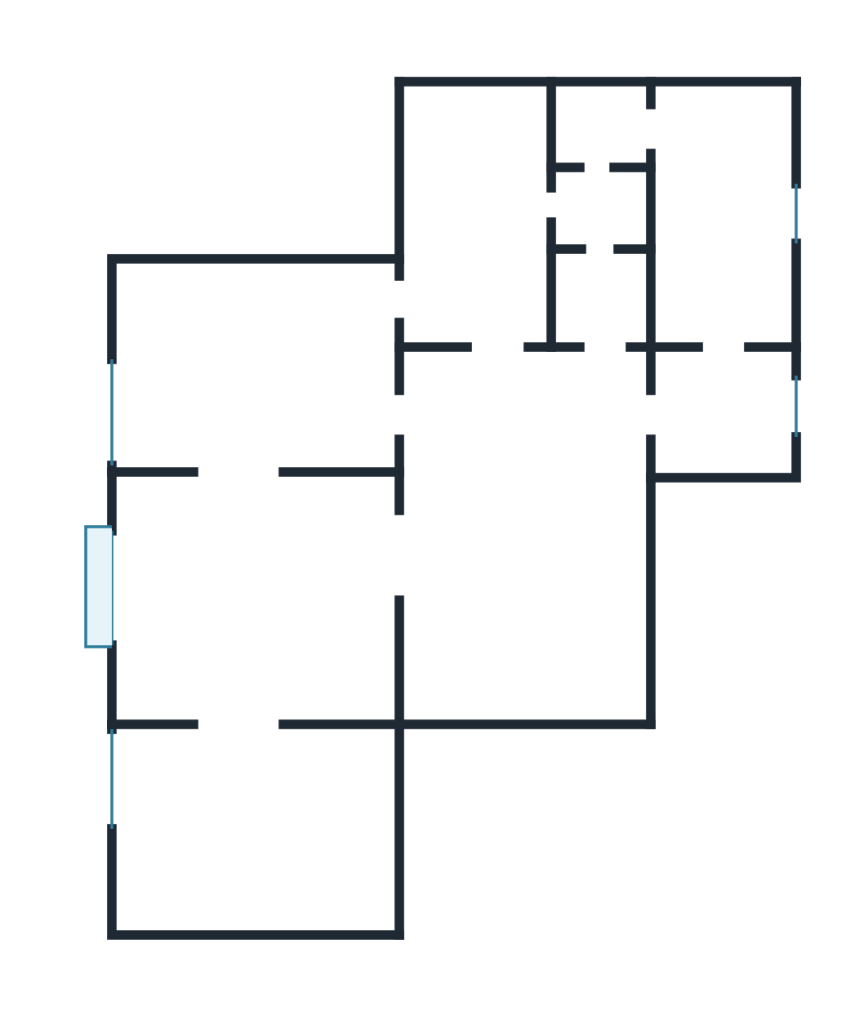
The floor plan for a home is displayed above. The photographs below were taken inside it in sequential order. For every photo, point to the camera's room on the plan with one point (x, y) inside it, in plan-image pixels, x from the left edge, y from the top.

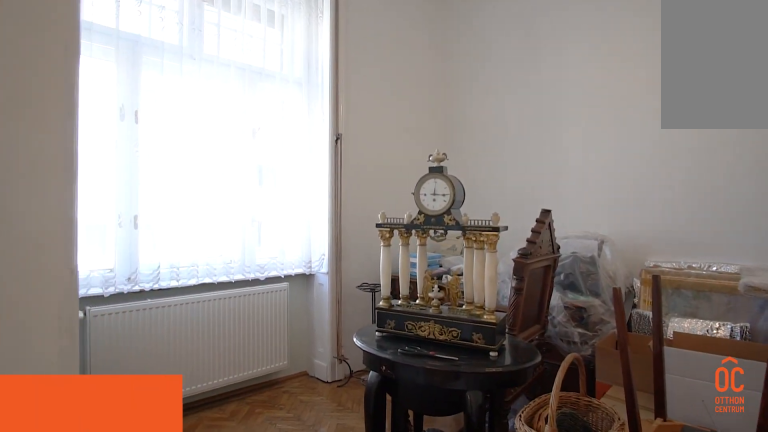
(257, 375)
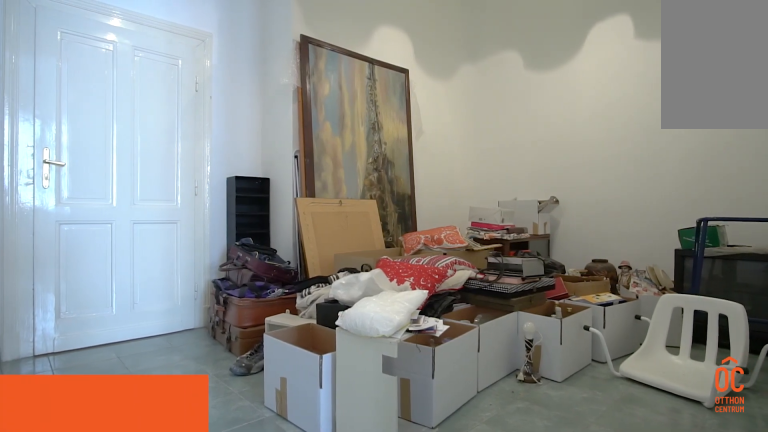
(526, 538)
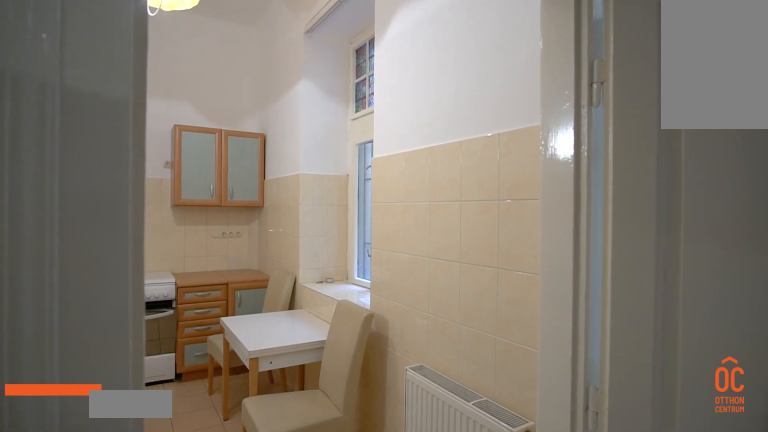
(721, 205)
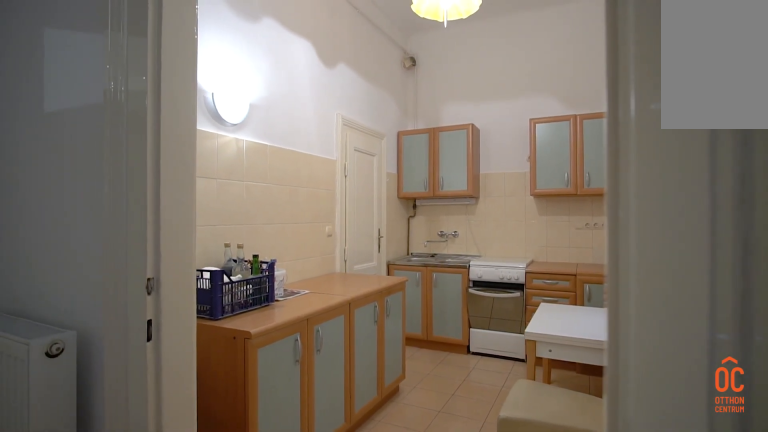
(721, 206)
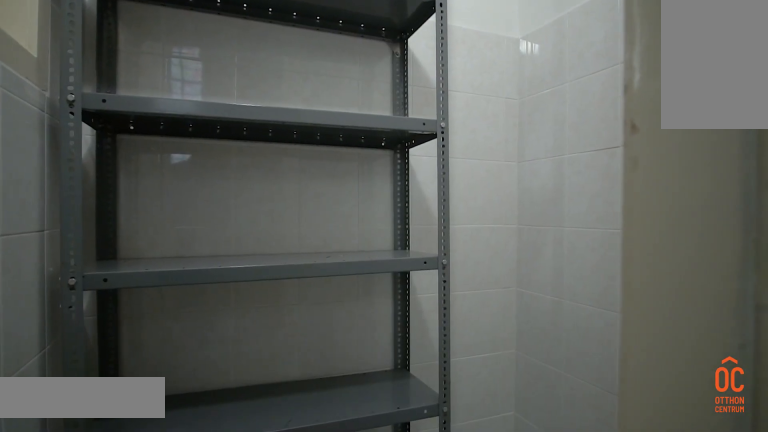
(613, 123)
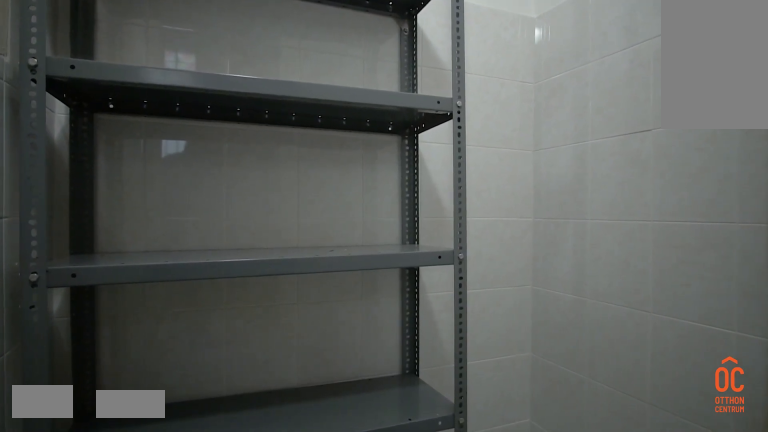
(614, 124)
